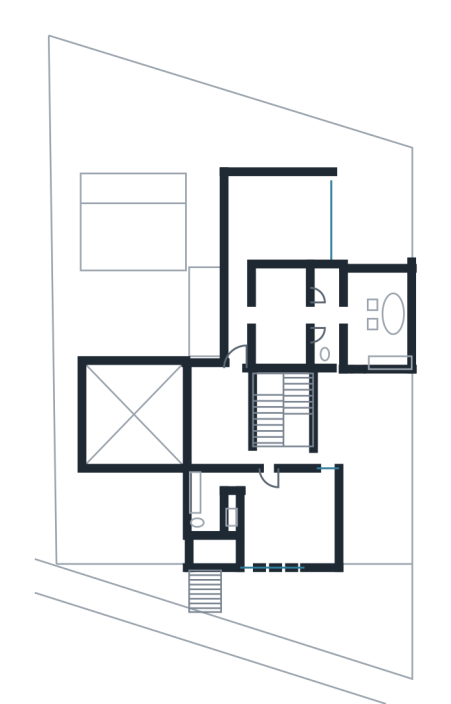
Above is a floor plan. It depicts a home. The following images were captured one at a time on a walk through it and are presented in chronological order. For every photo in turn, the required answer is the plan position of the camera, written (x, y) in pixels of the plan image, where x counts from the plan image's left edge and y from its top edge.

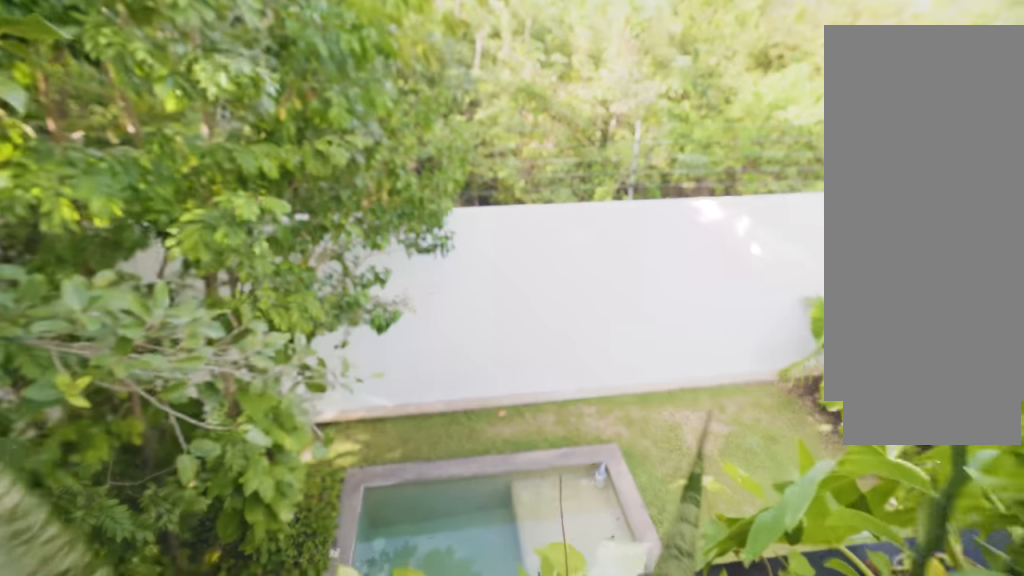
(214, 236)
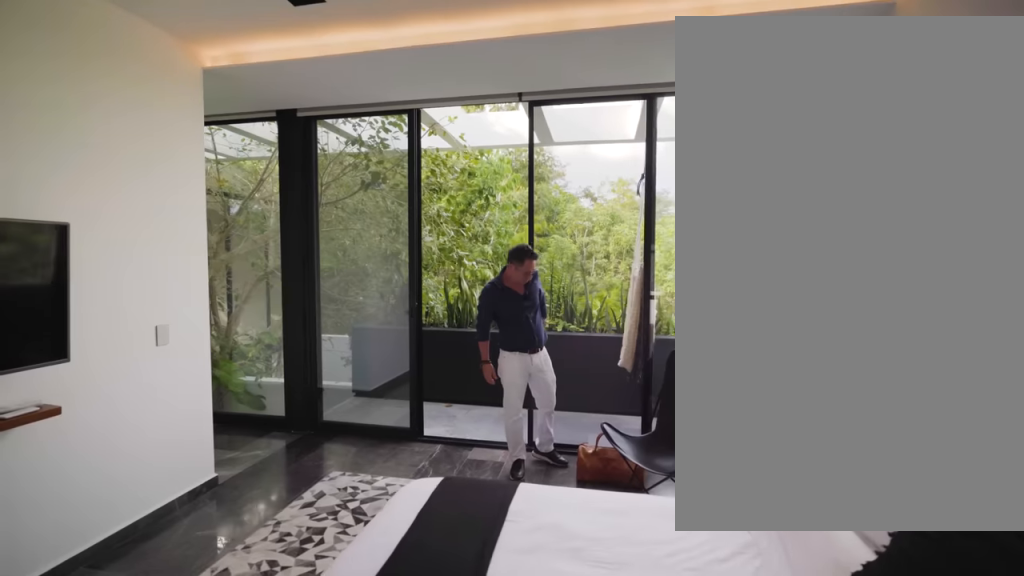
(321, 213)
